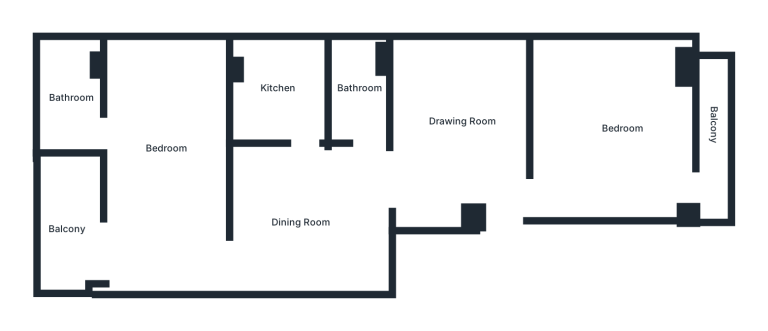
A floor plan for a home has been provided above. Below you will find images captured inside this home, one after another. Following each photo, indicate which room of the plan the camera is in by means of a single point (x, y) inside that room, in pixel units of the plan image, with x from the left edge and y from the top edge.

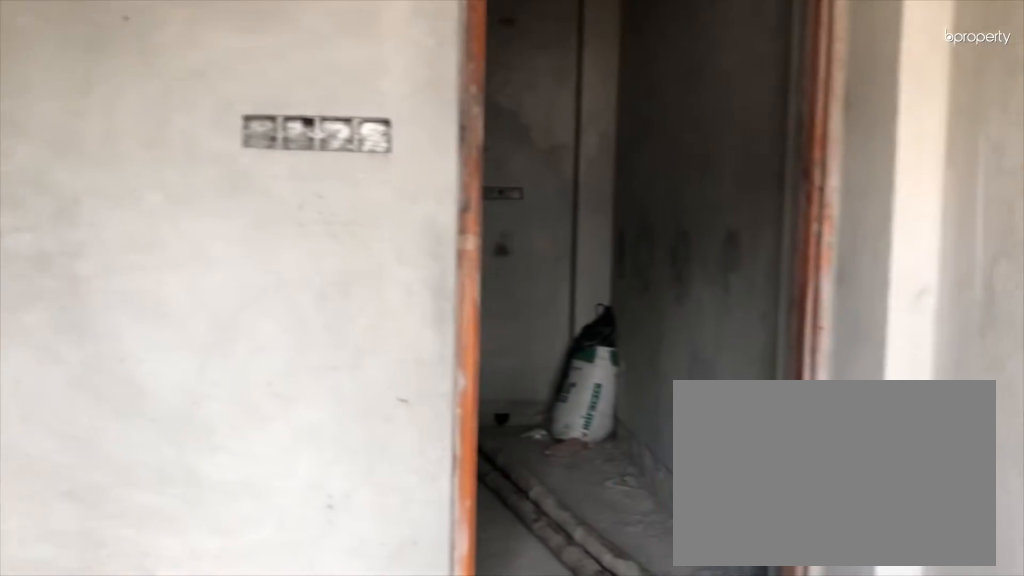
(163, 153)
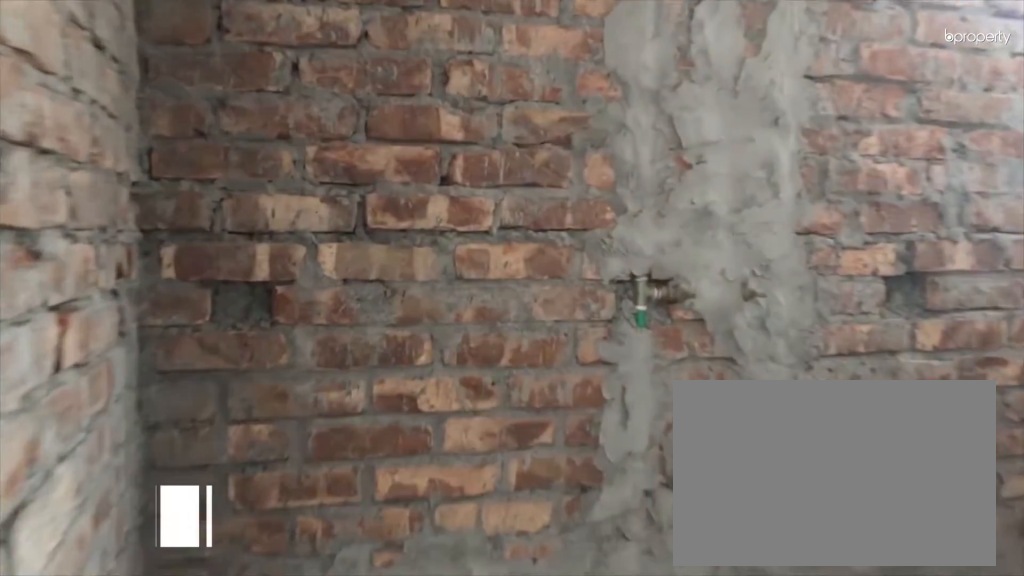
(71, 96)
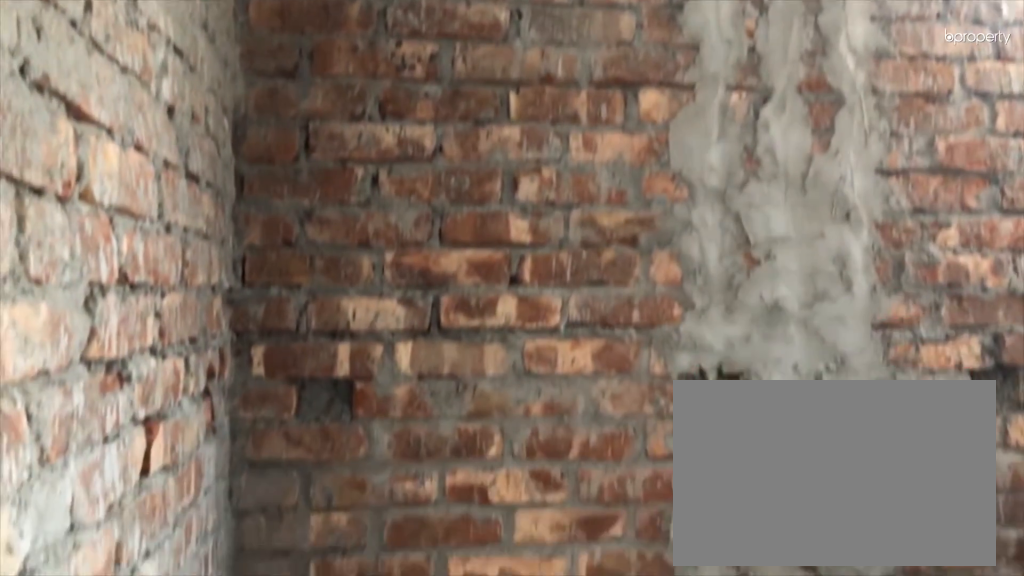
(71, 96)
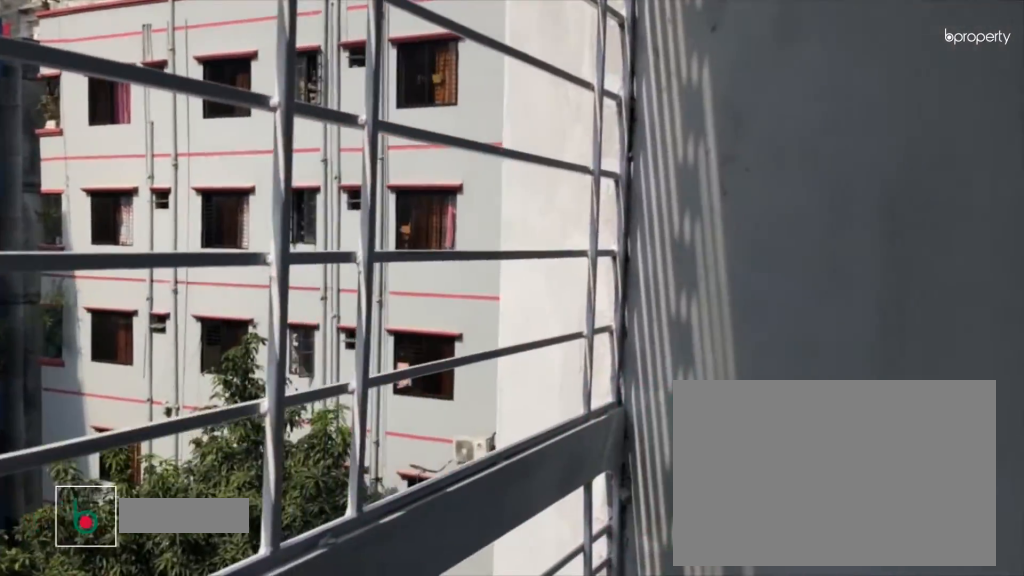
(65, 225)
